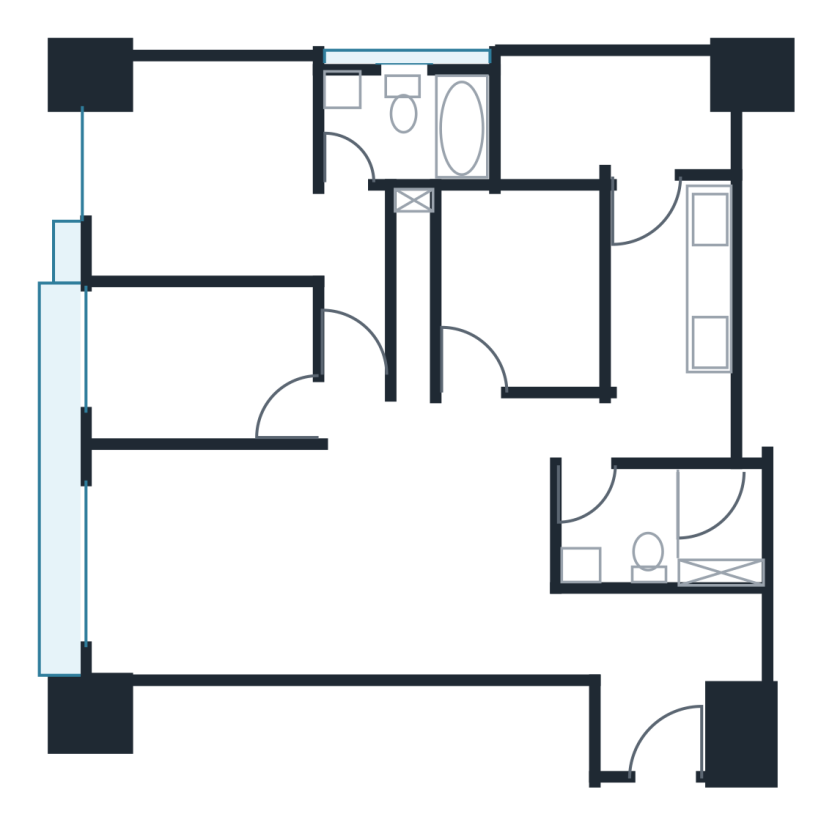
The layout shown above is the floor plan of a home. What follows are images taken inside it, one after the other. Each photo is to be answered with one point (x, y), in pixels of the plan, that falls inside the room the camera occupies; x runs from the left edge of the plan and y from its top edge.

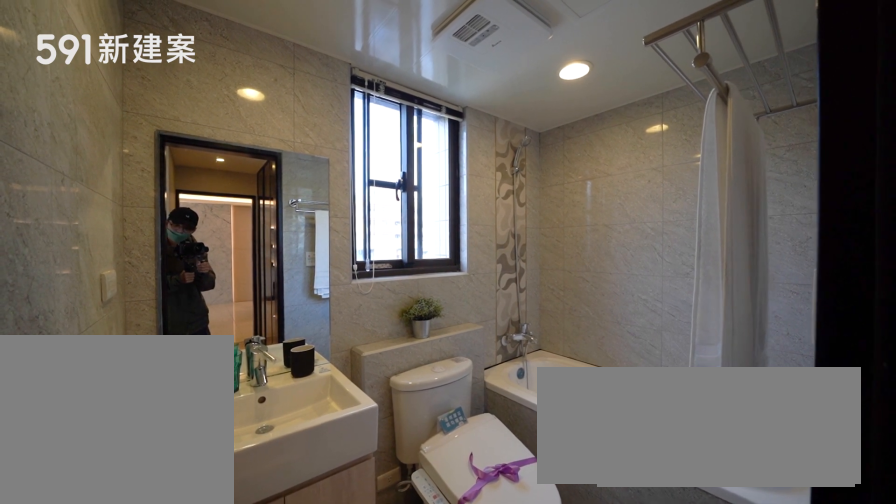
(415, 119)
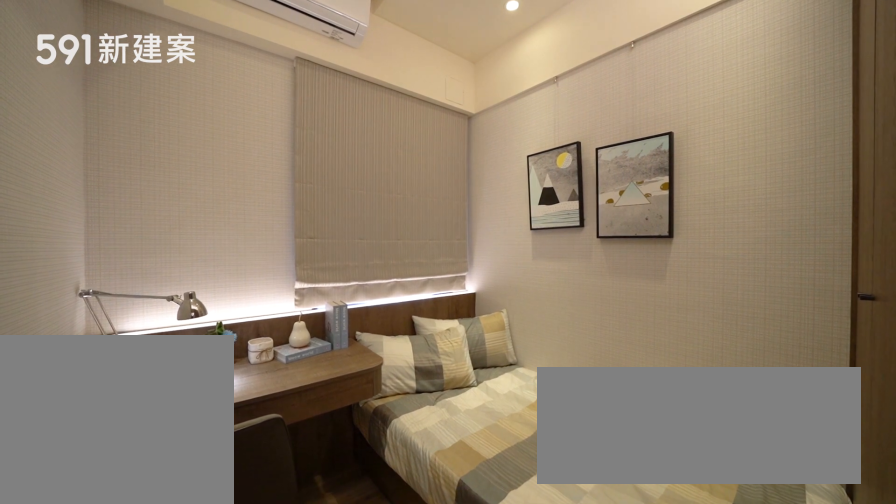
(526, 289)
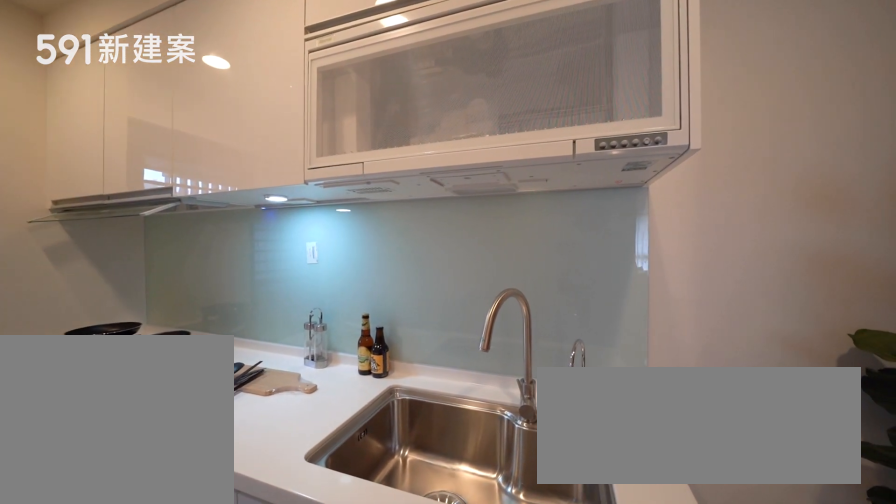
(677, 327)
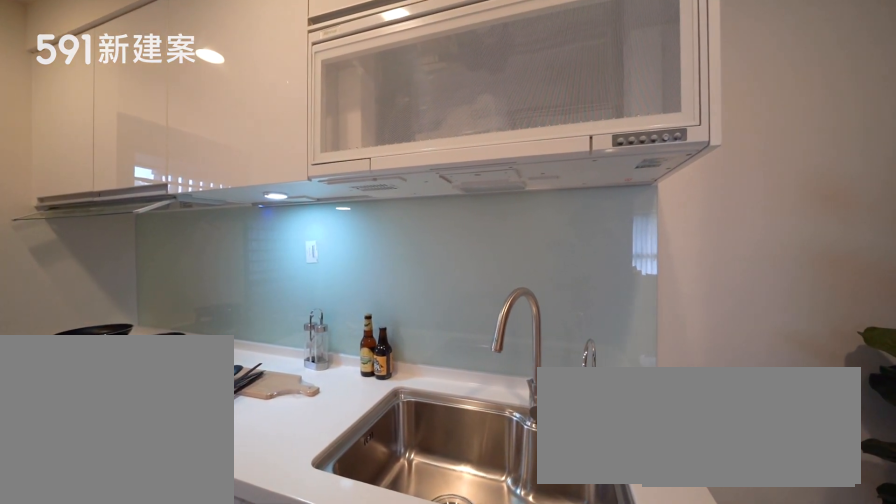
(677, 327)
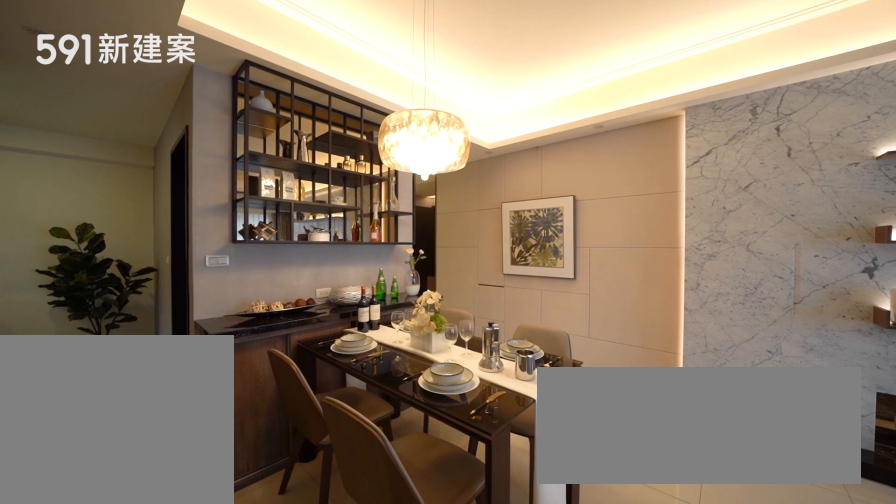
(478, 505)
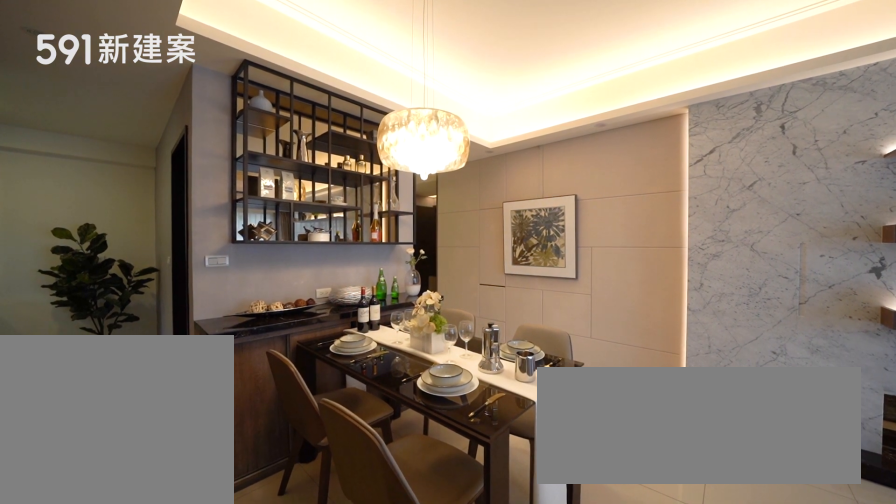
(478, 505)
